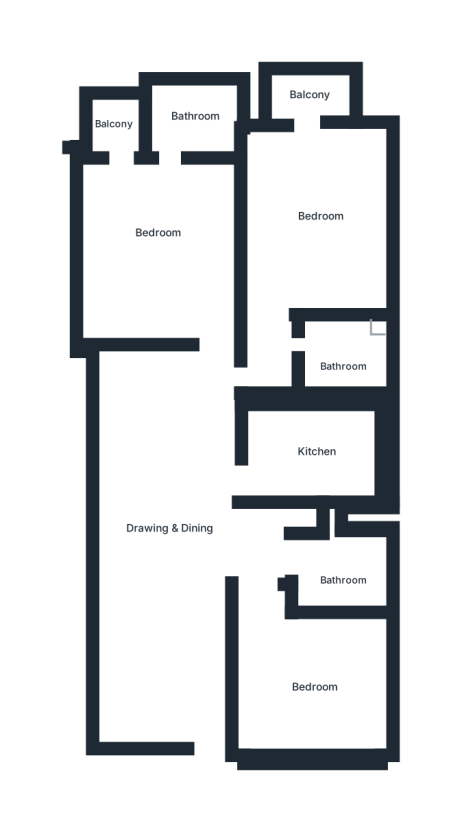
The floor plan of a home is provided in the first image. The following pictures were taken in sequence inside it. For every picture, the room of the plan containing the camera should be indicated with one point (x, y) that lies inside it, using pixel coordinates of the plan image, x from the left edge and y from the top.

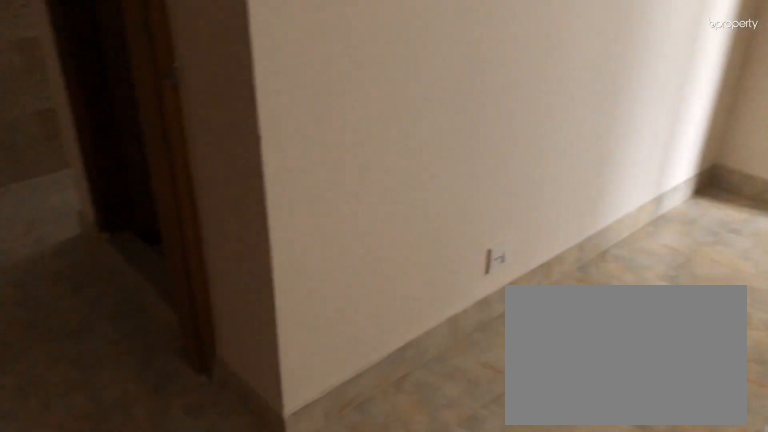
(300, 686)
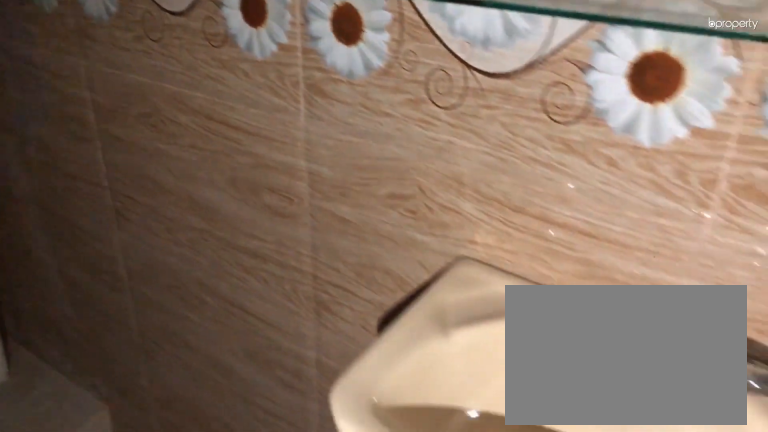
(333, 573)
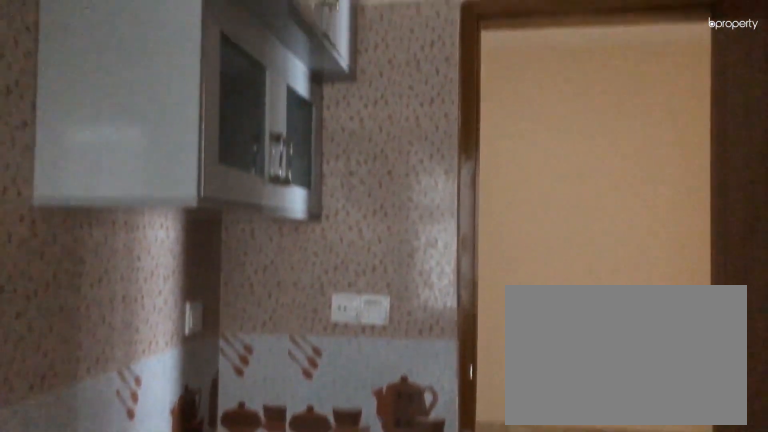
(315, 445)
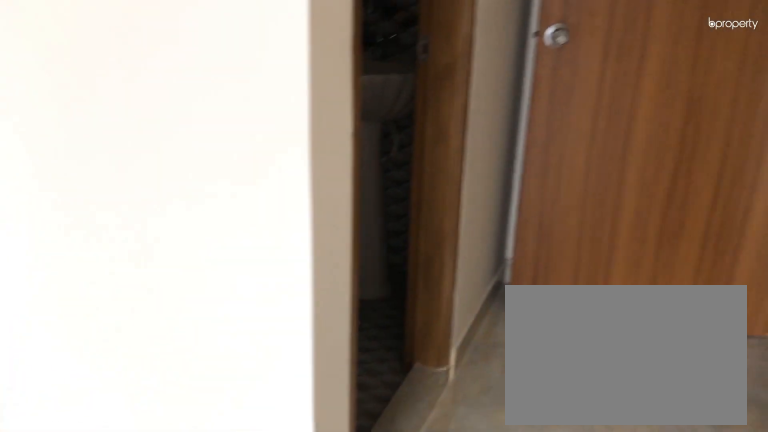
(311, 218)
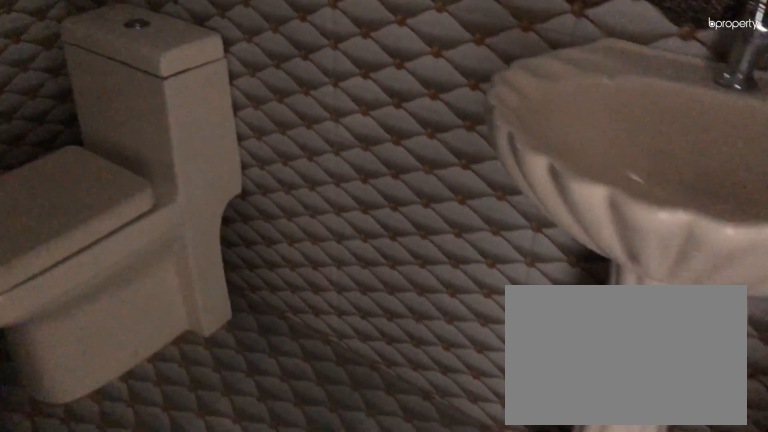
(338, 355)
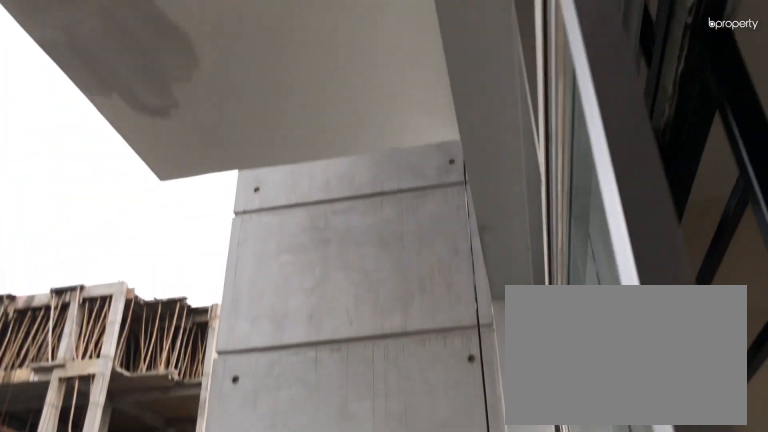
(305, 94)
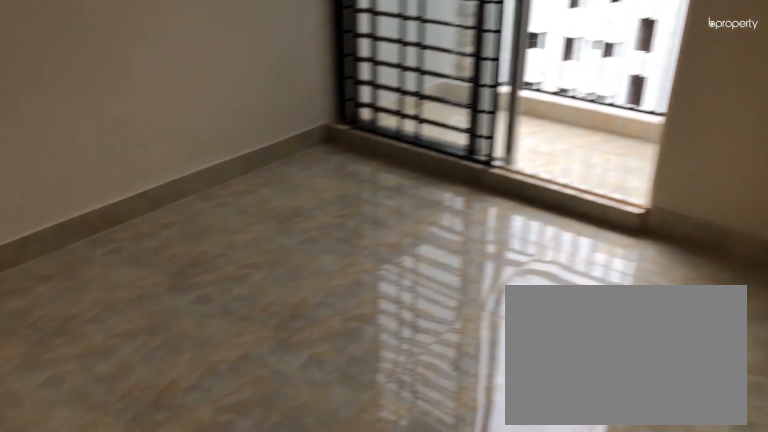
(157, 245)
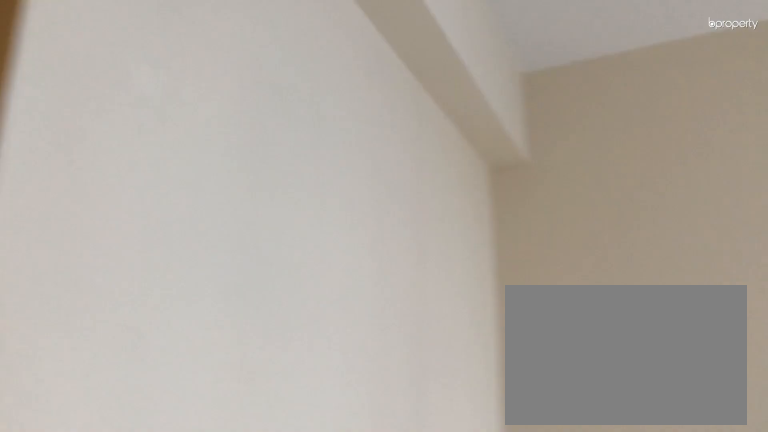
(157, 245)
